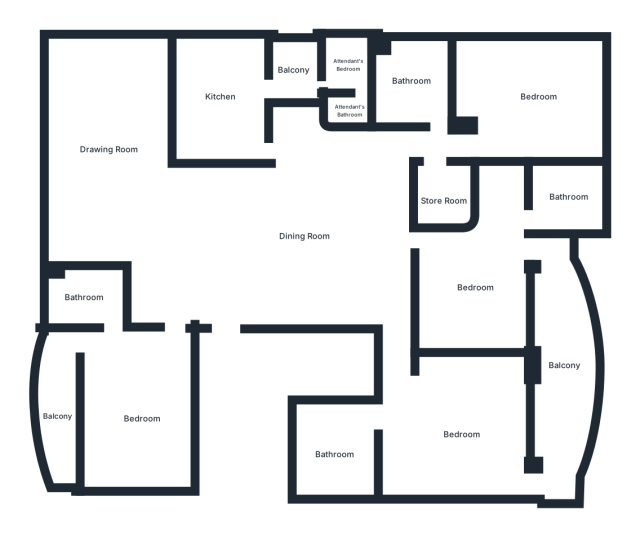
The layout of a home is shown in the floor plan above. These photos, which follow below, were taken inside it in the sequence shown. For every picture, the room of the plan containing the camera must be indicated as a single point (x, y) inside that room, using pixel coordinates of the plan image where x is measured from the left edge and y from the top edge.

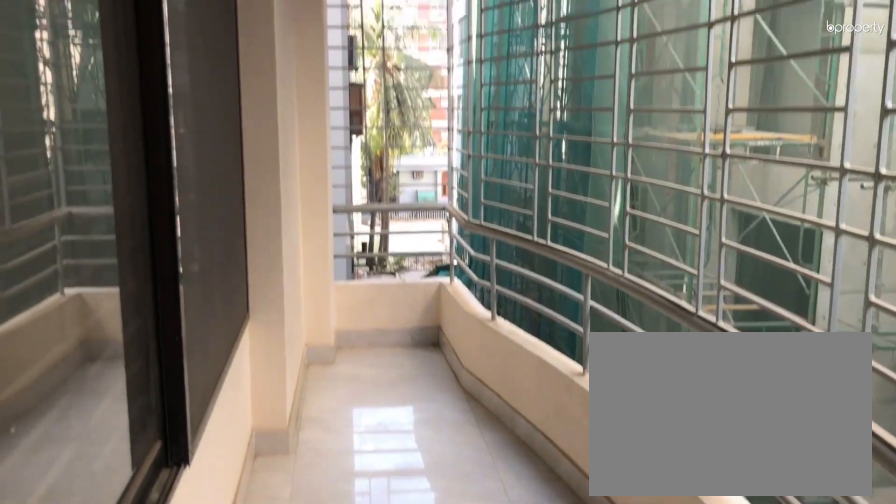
(60, 416)
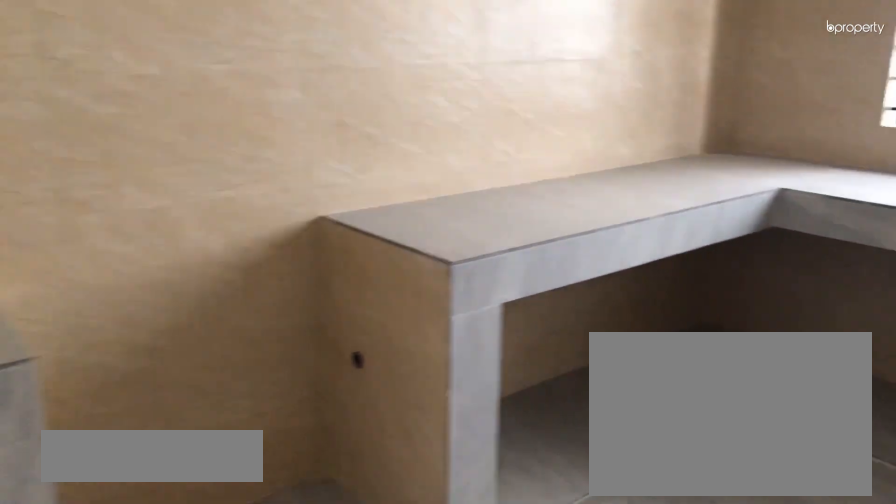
(220, 93)
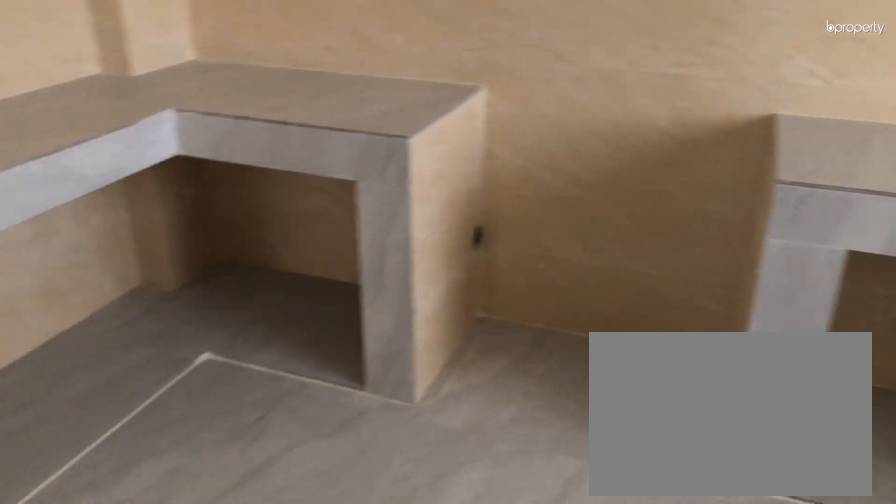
(220, 93)
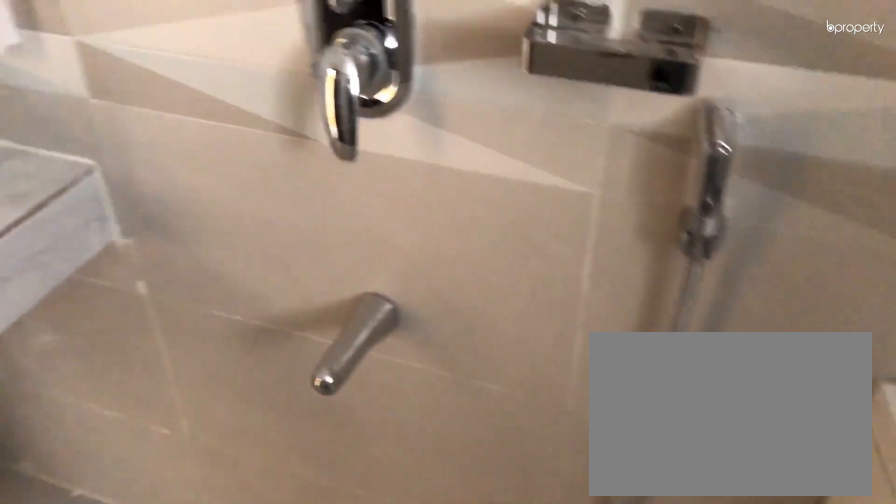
(414, 86)
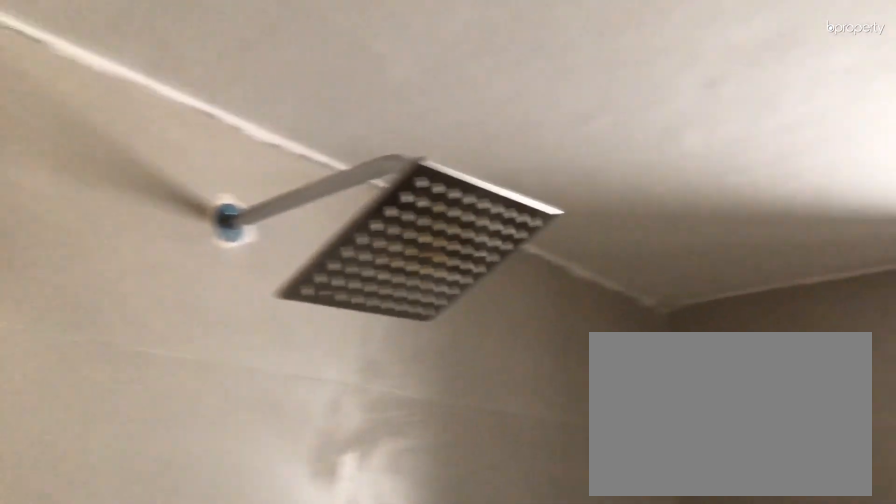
(414, 86)
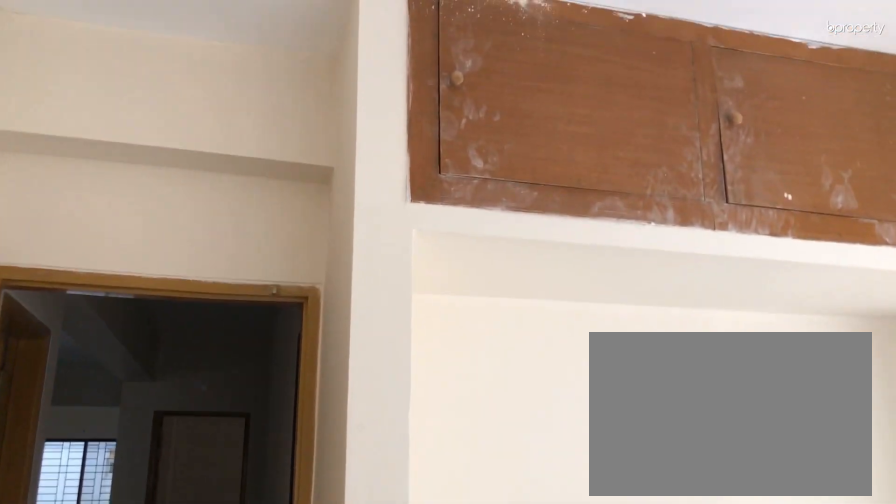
(529, 101)
